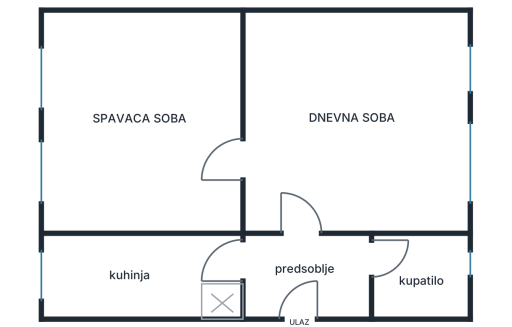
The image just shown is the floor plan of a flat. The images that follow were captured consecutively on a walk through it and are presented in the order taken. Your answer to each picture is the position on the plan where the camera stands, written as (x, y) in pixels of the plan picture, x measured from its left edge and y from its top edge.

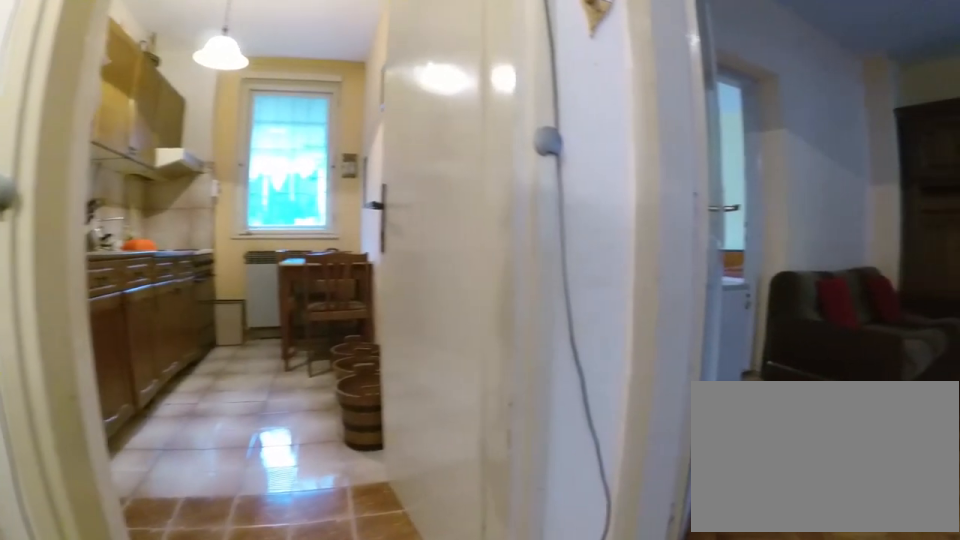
(310, 272)
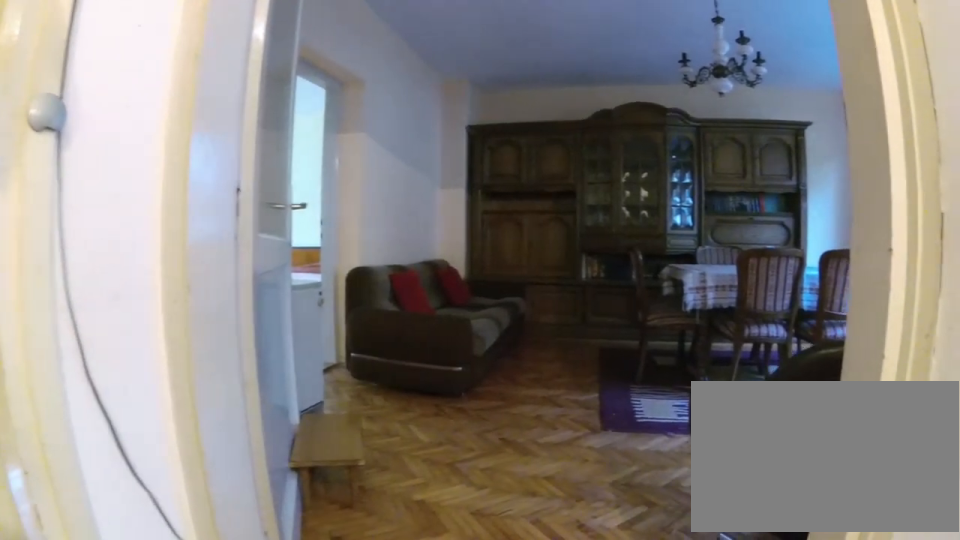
(303, 271)
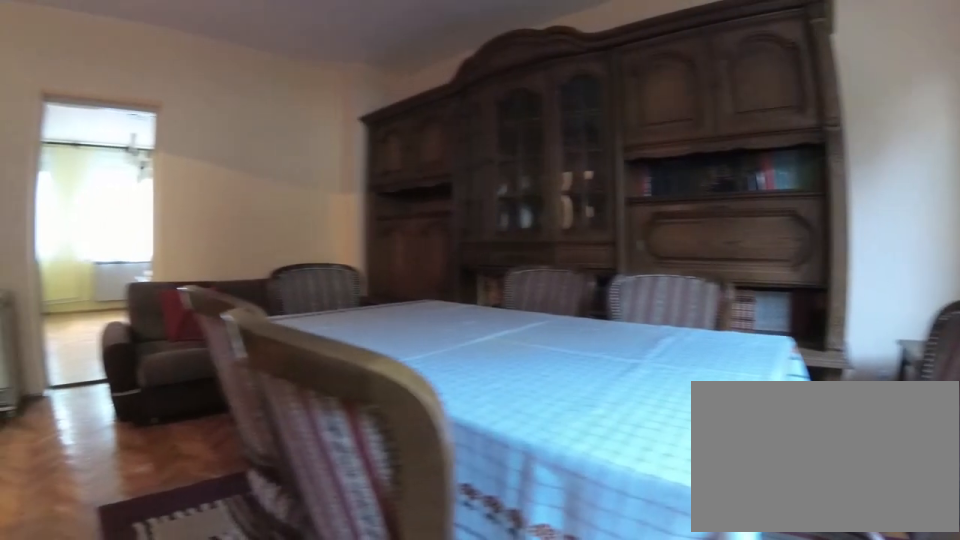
(437, 167)
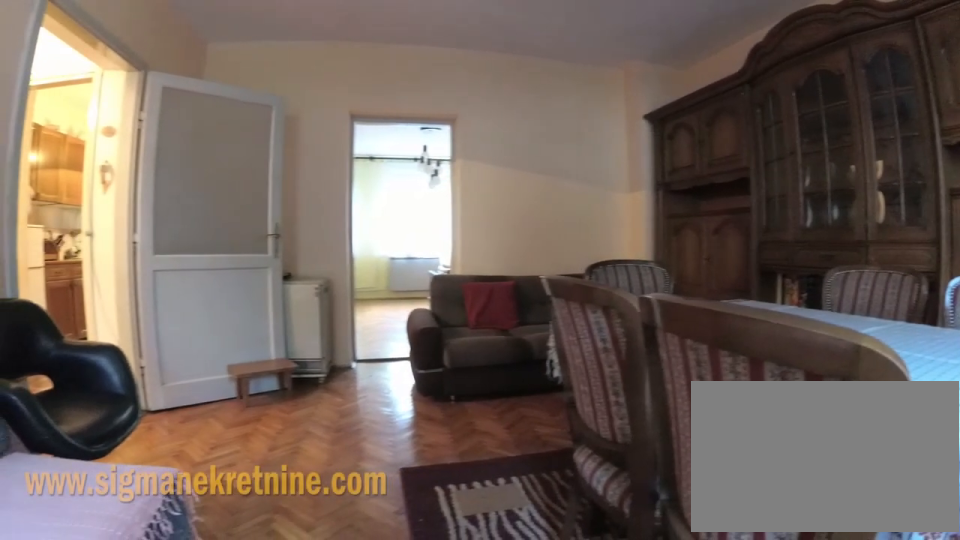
(442, 168)
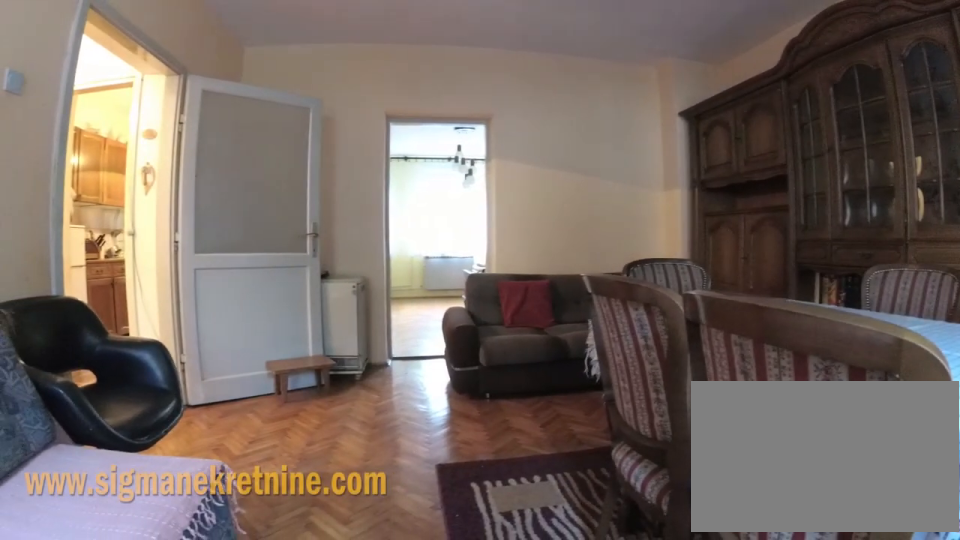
(442, 169)
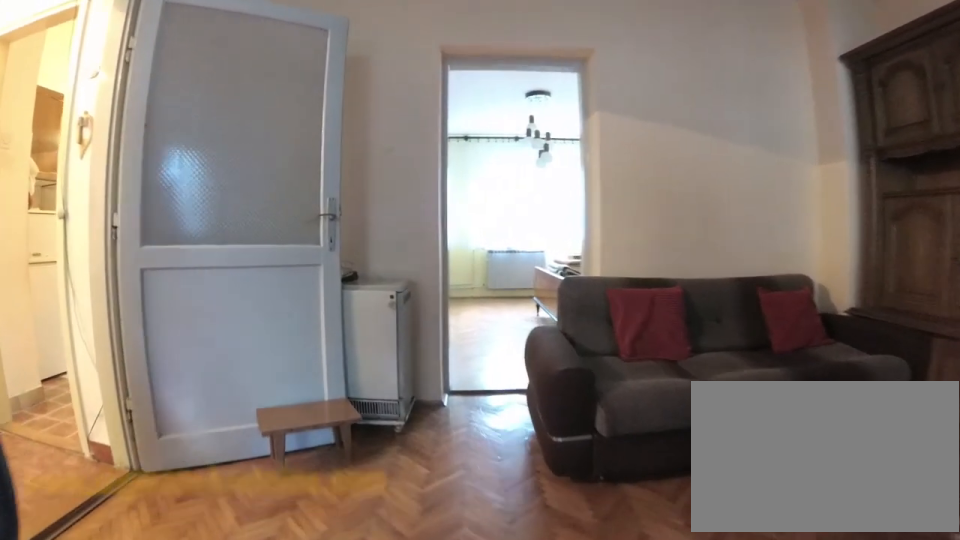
(390, 169)
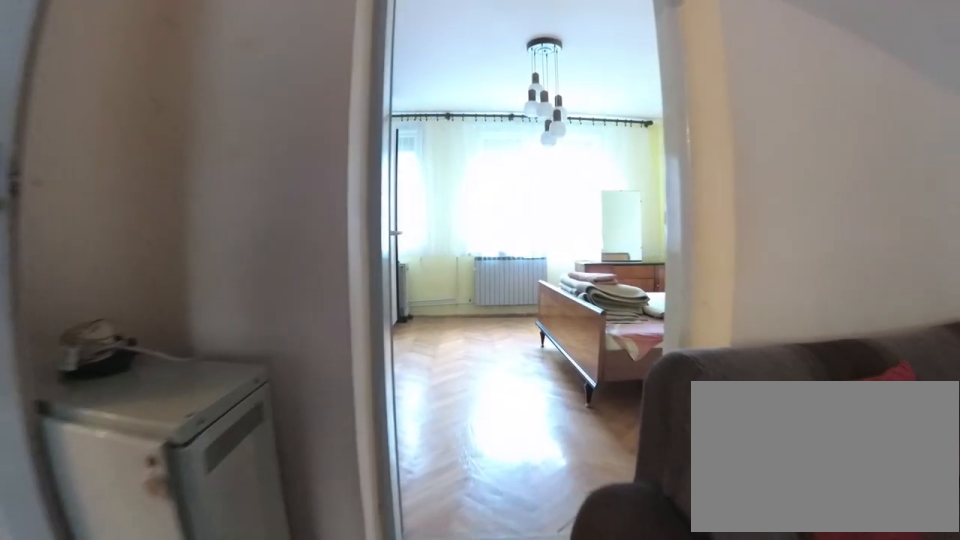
(324, 169)
